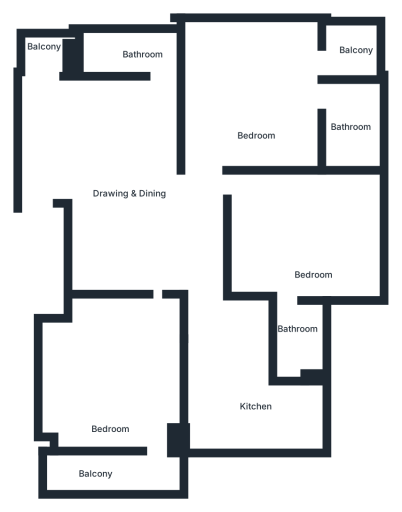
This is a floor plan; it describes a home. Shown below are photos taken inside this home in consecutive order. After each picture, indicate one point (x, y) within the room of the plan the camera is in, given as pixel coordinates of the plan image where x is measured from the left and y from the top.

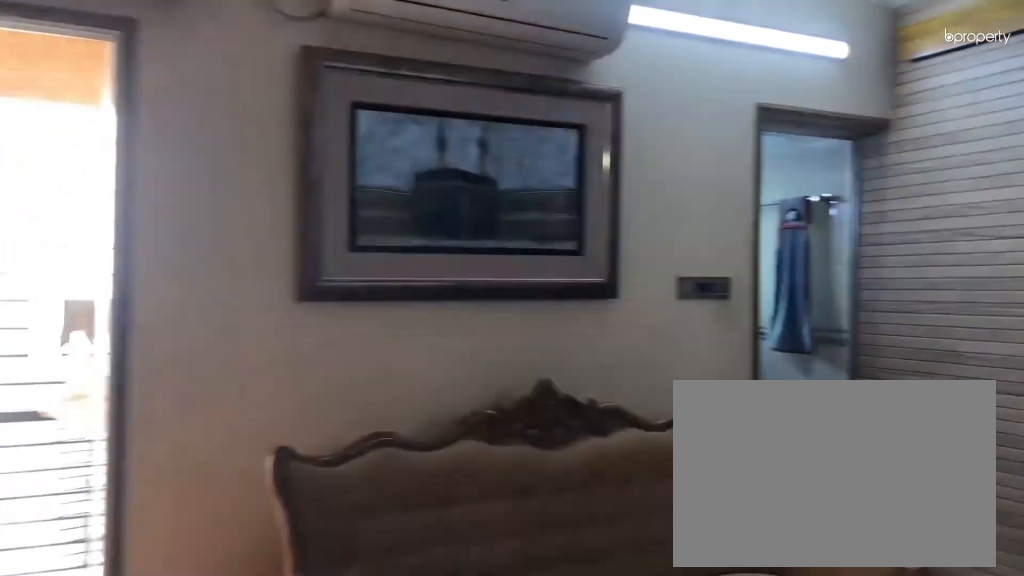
(127, 187)
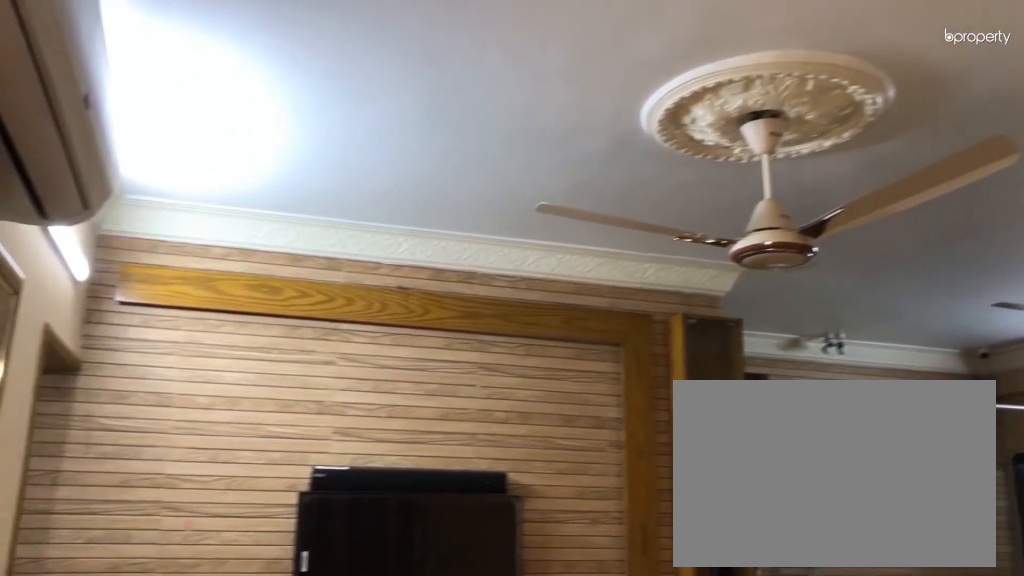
(128, 192)
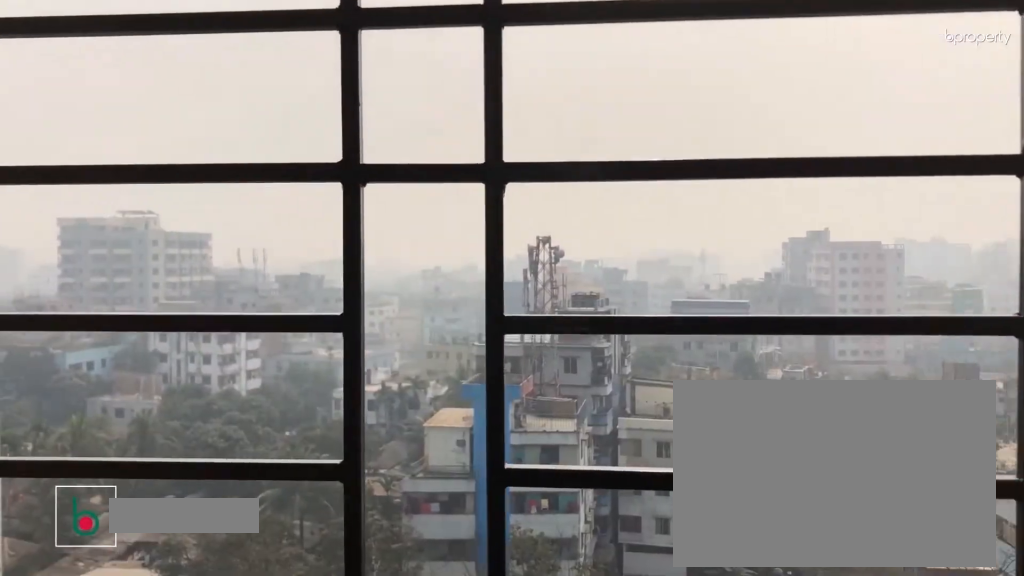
(47, 45)
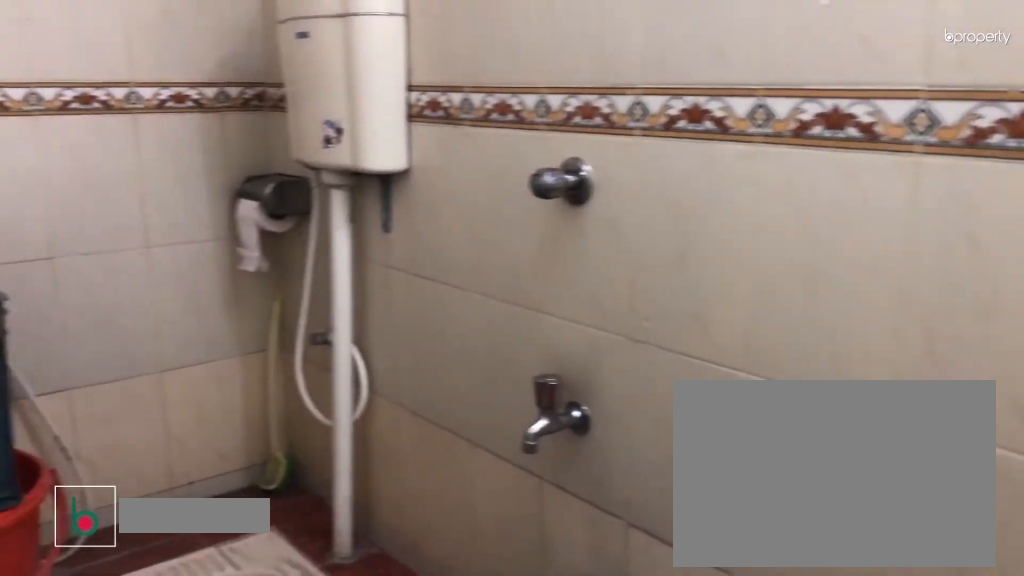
(138, 52)
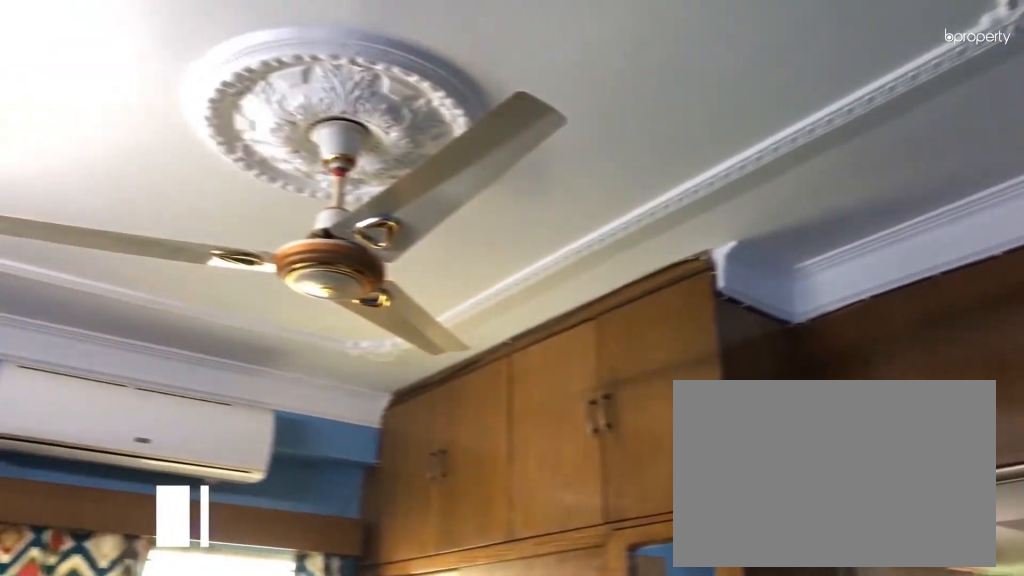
(317, 234)
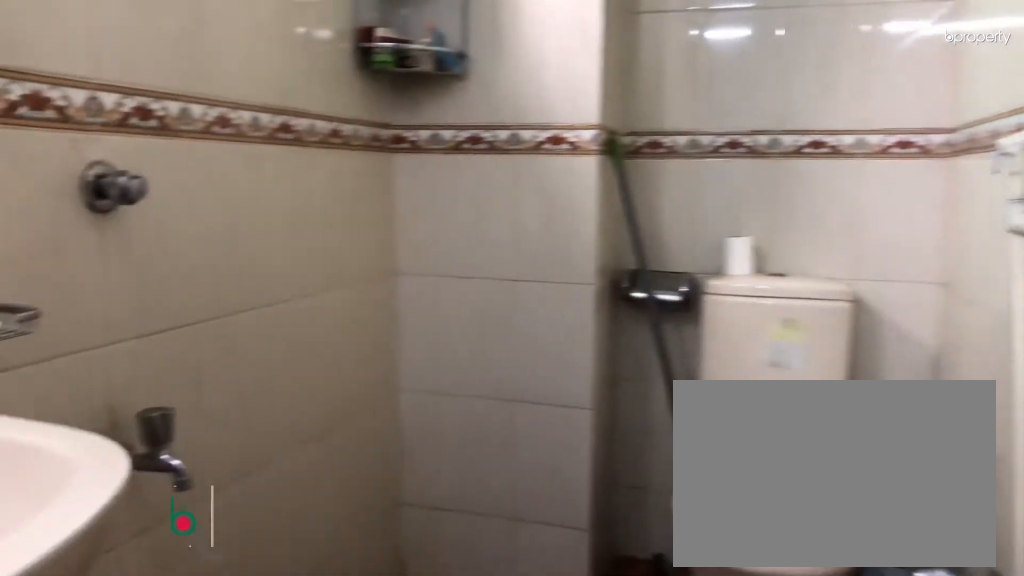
(298, 341)
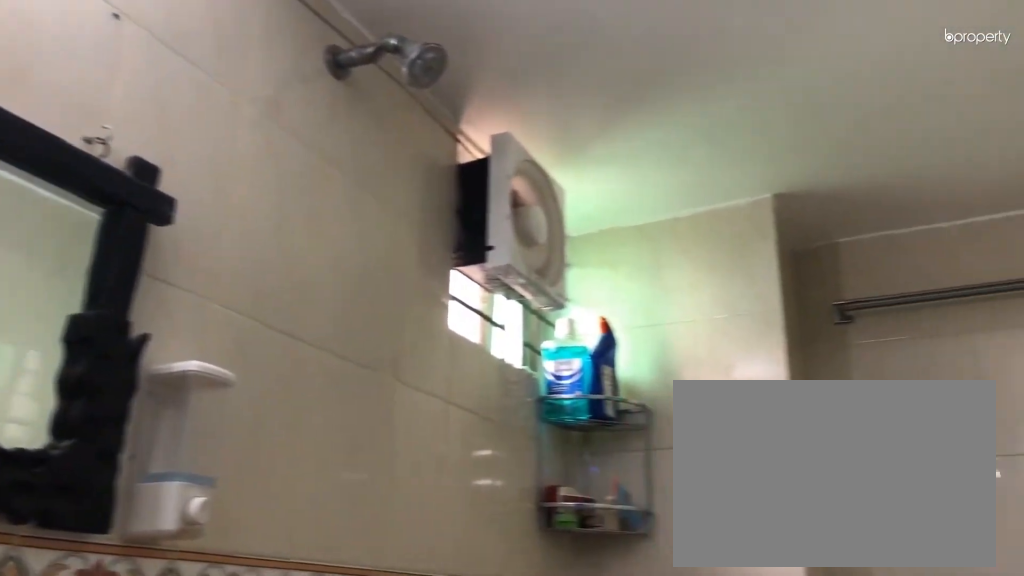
(298, 341)
